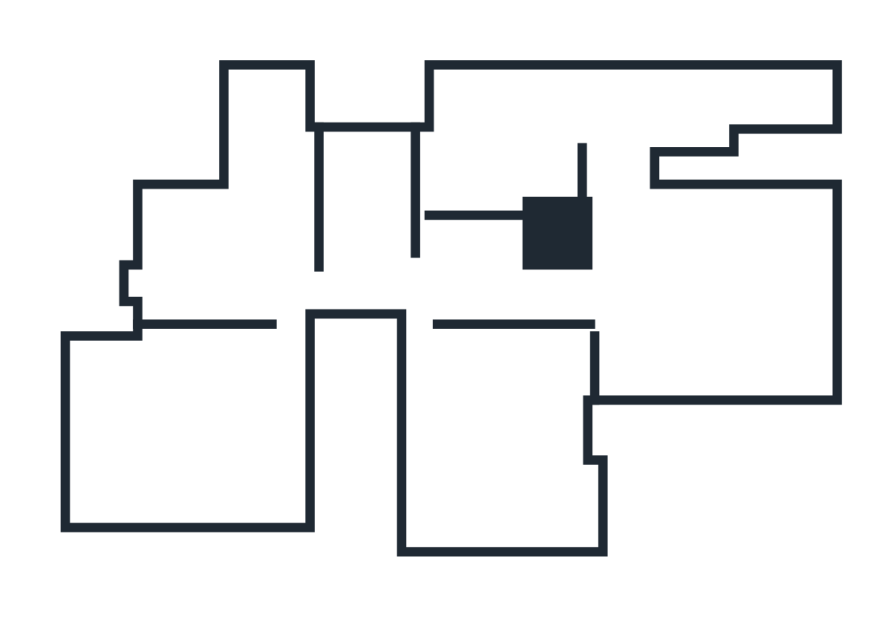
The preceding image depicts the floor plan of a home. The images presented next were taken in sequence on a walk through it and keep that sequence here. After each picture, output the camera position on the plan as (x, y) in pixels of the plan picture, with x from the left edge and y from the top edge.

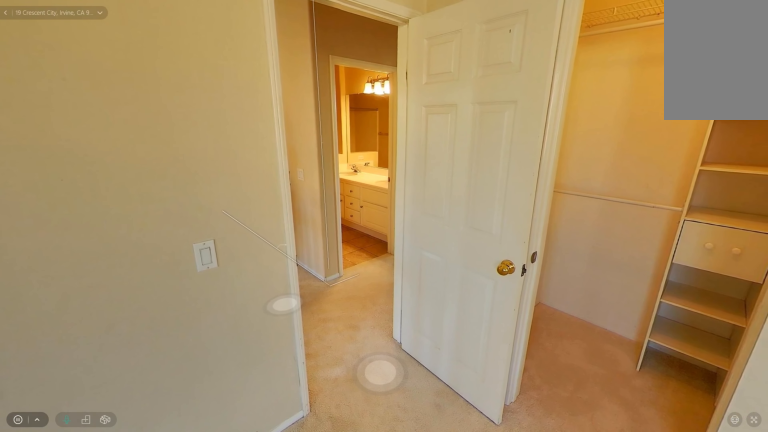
(228, 400)
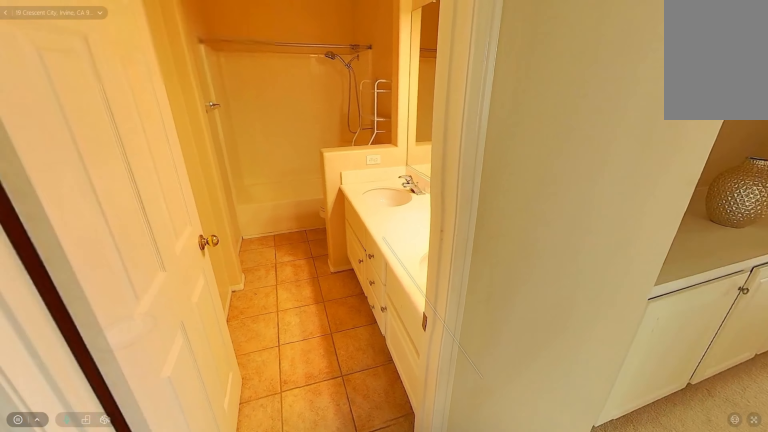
(344, 264)
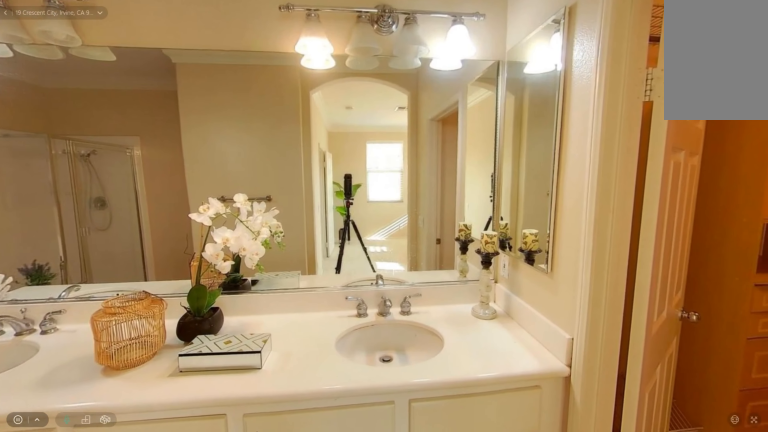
(612, 122)
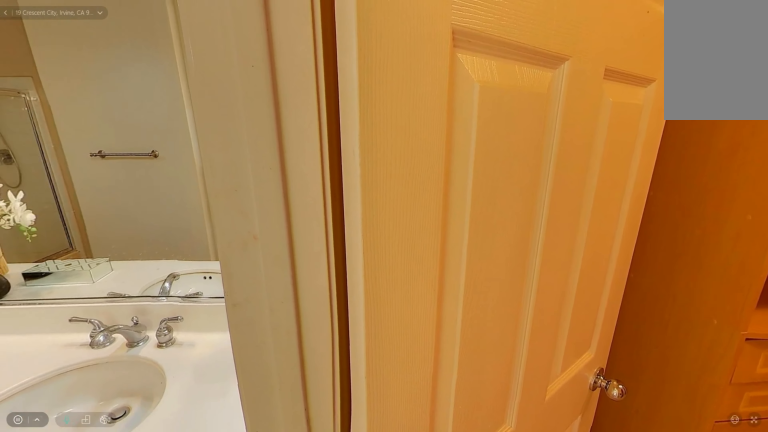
(663, 113)
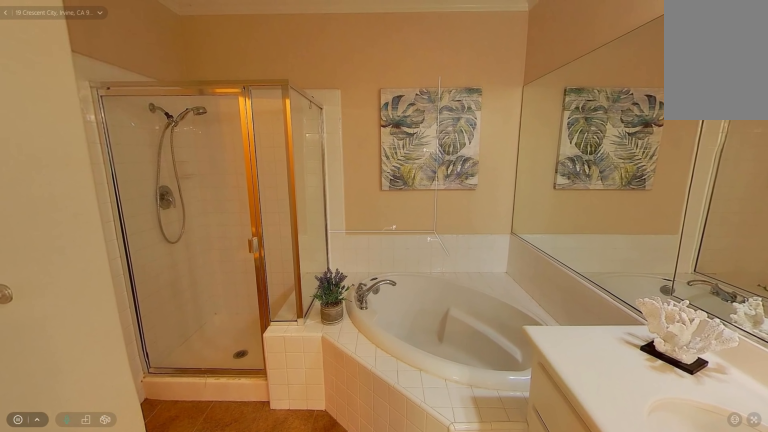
(541, 117)
